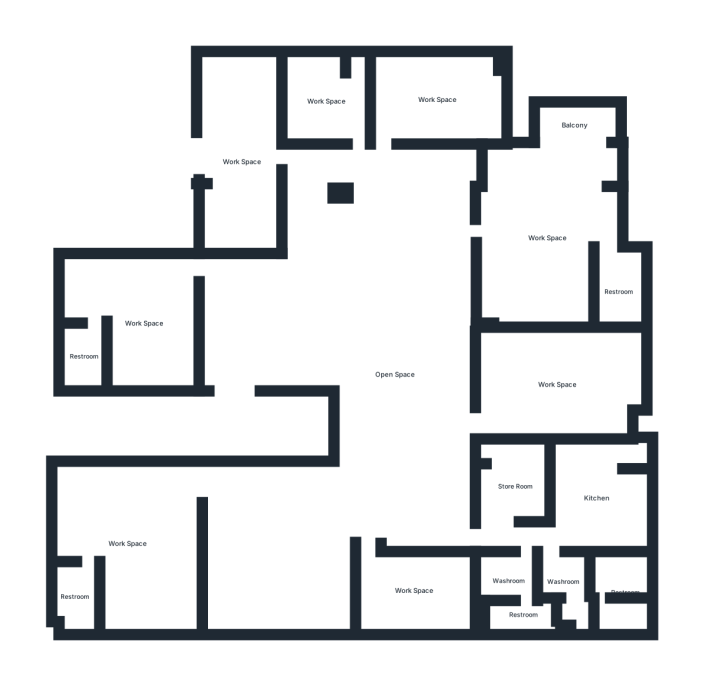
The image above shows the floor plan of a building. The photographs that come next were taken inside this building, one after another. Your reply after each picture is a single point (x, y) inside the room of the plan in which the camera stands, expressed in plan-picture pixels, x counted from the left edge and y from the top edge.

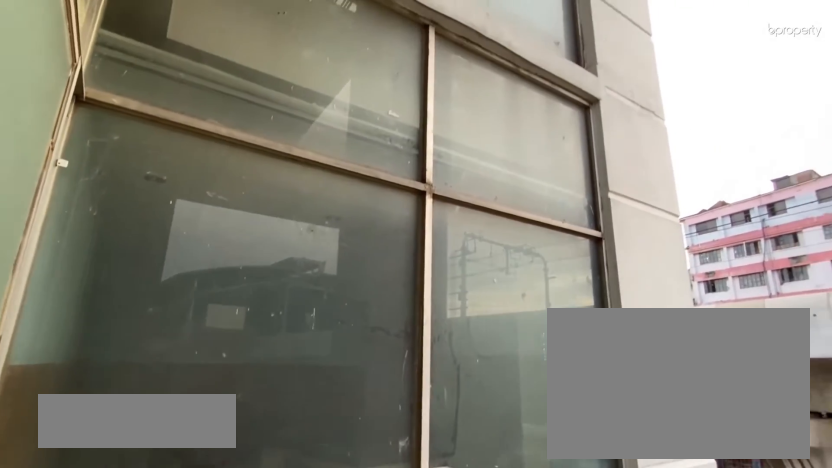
(572, 126)
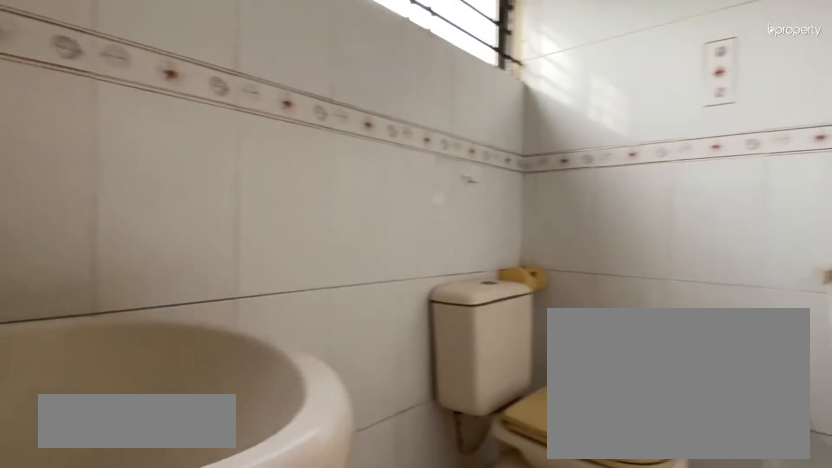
(618, 290)
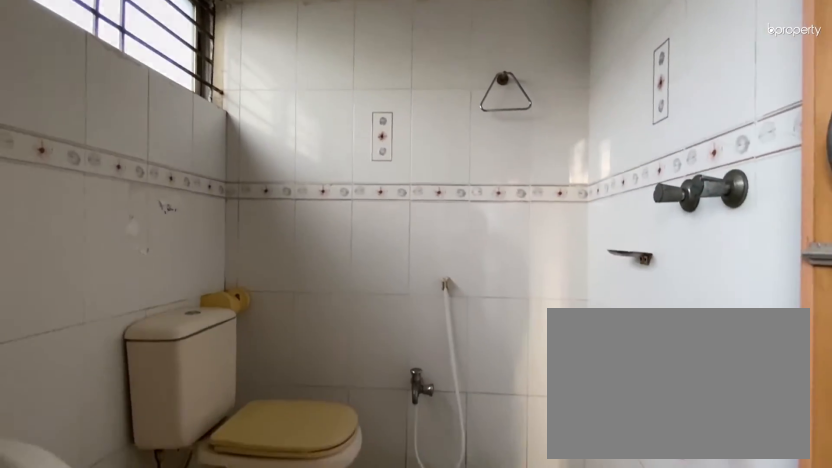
(618, 290)
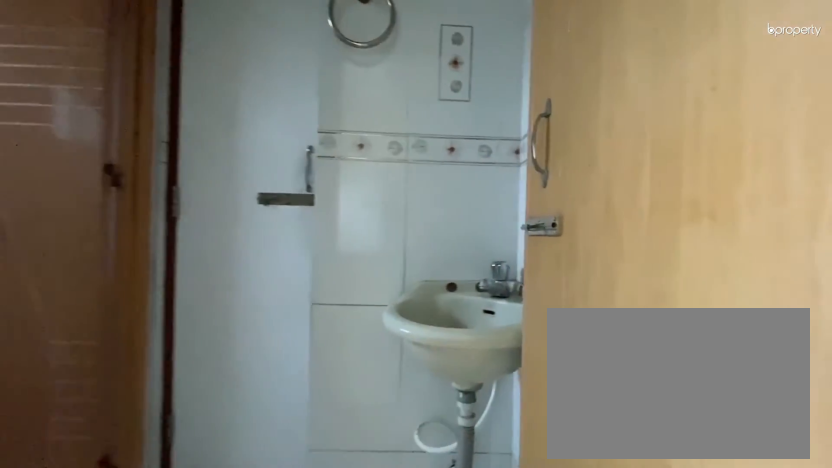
(619, 586)
